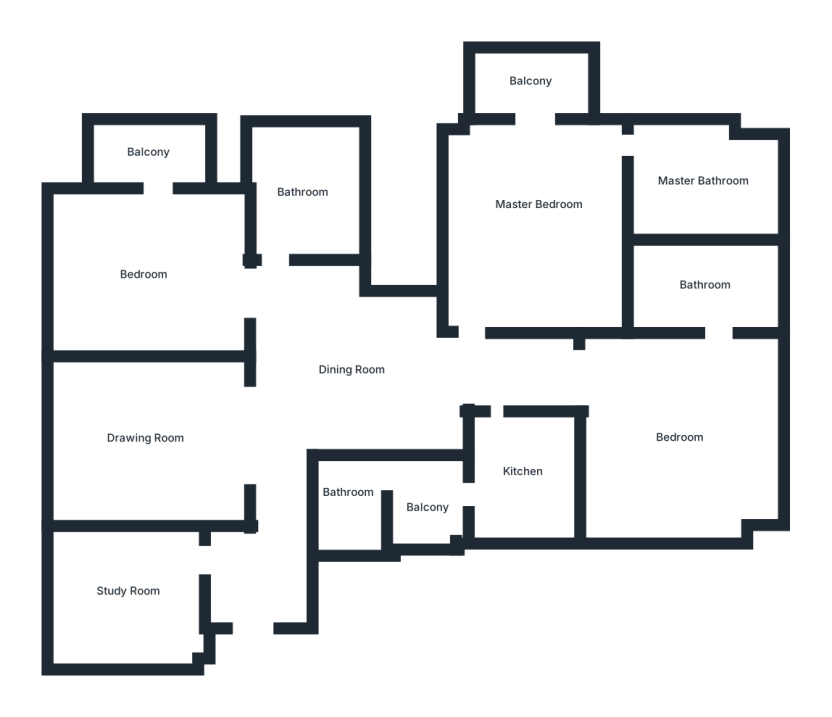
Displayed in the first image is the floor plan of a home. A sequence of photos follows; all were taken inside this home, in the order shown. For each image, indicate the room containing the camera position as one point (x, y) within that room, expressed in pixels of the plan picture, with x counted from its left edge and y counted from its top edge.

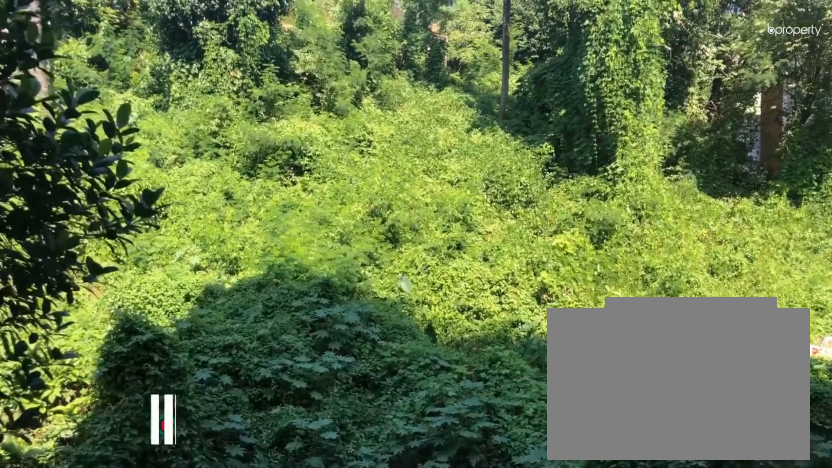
(148, 152)
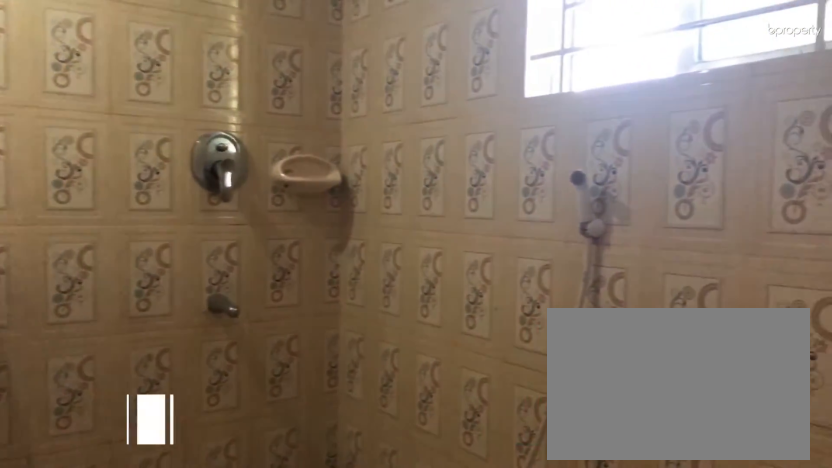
(303, 190)
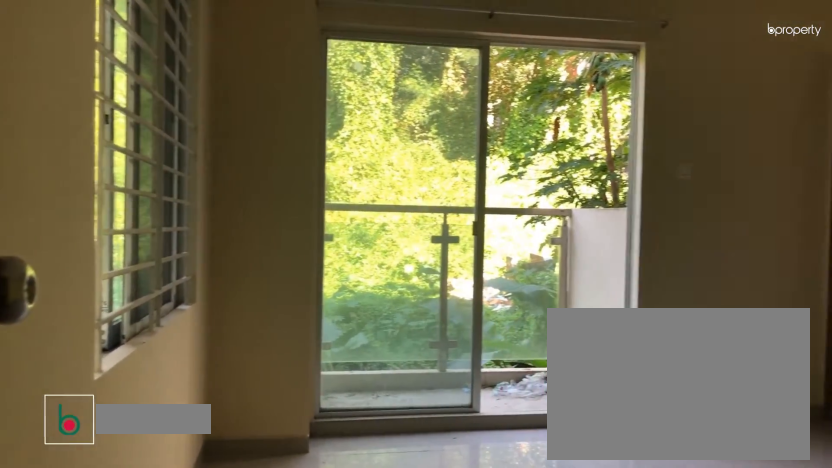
(542, 205)
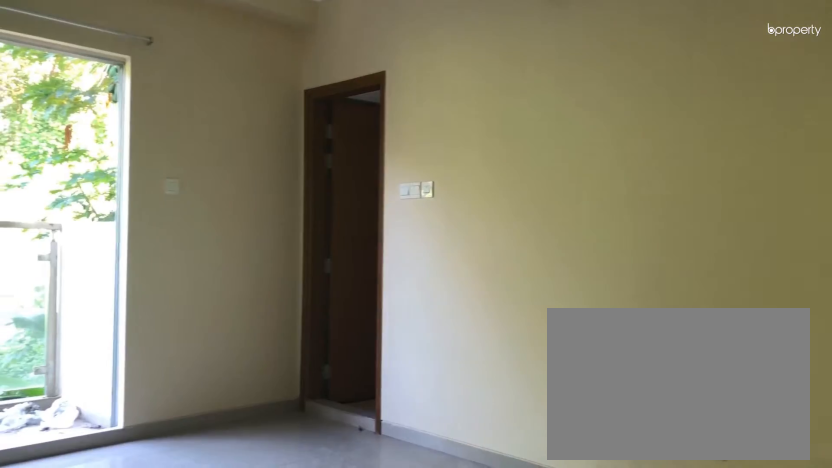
(542, 205)
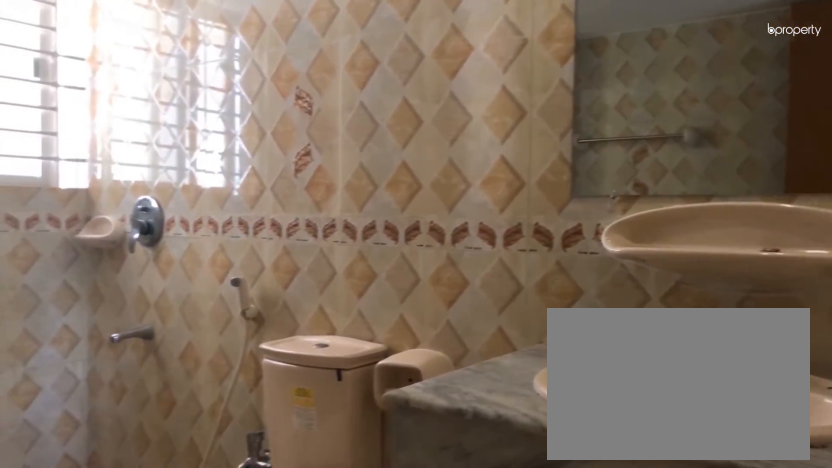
(702, 181)
